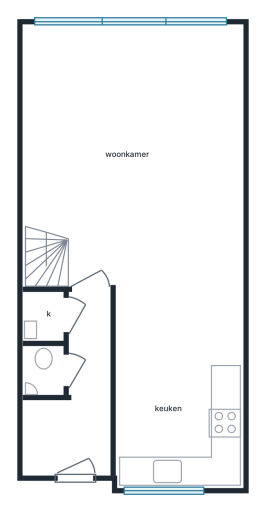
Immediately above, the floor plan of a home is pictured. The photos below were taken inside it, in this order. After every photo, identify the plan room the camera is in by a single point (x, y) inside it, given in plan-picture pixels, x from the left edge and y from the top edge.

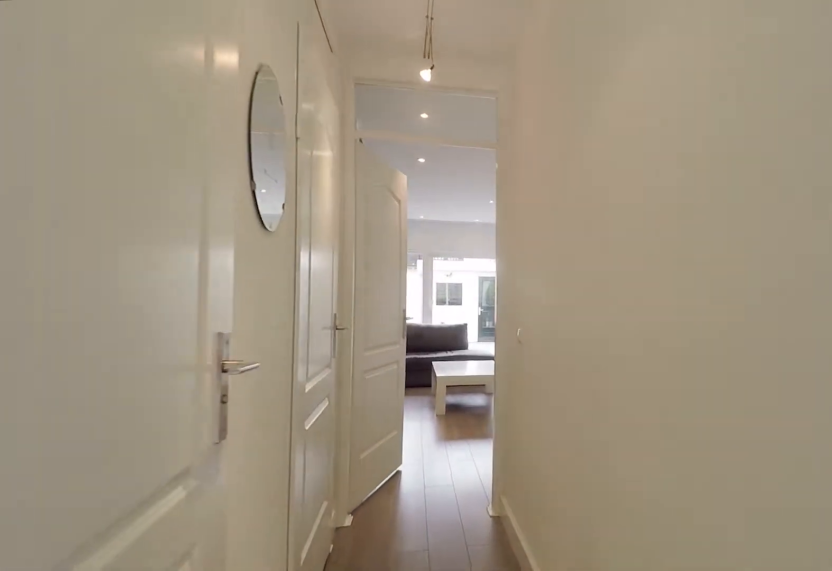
(77, 400)
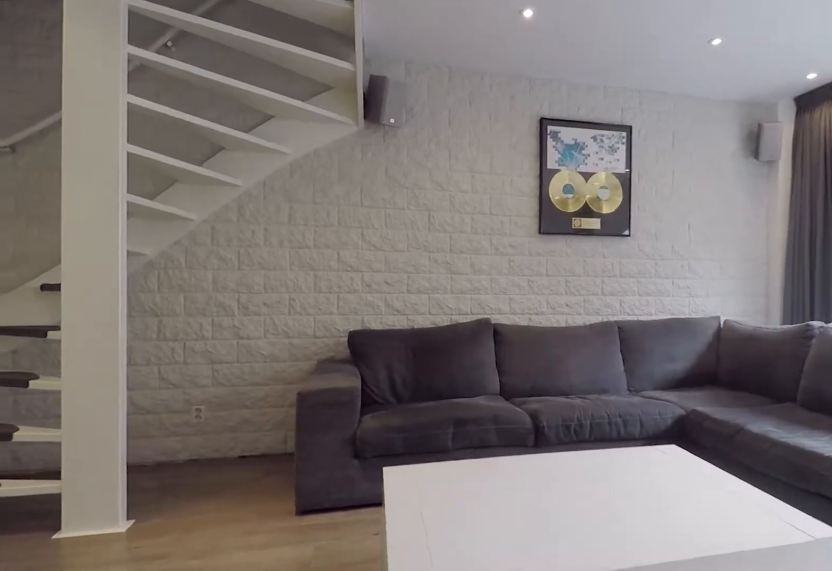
(136, 153)
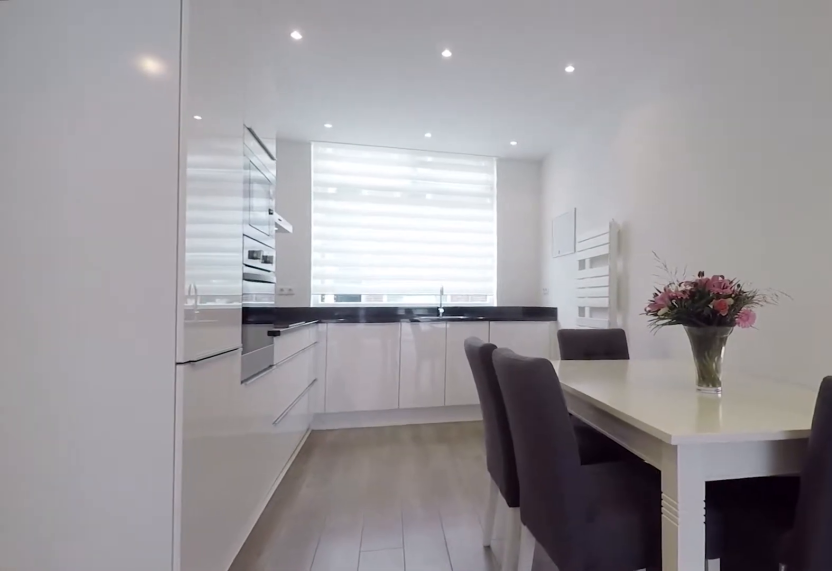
(178, 386)
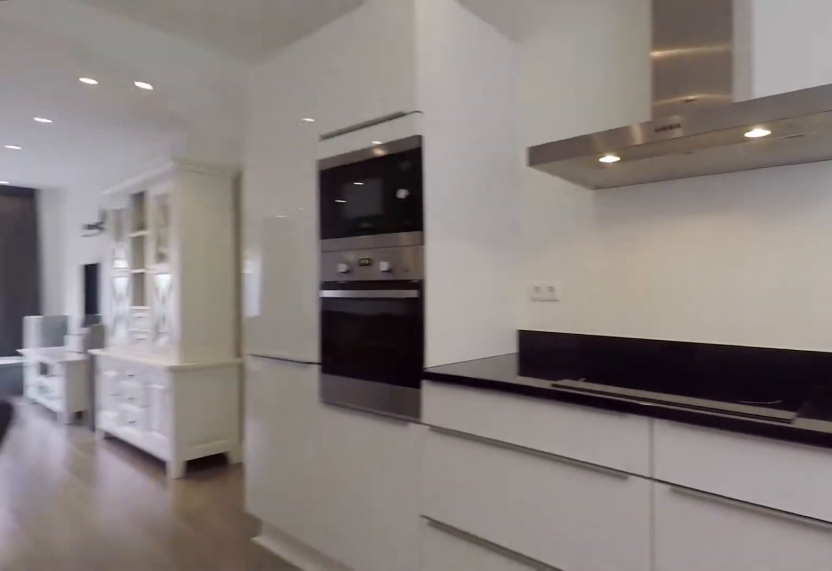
(178, 386)
